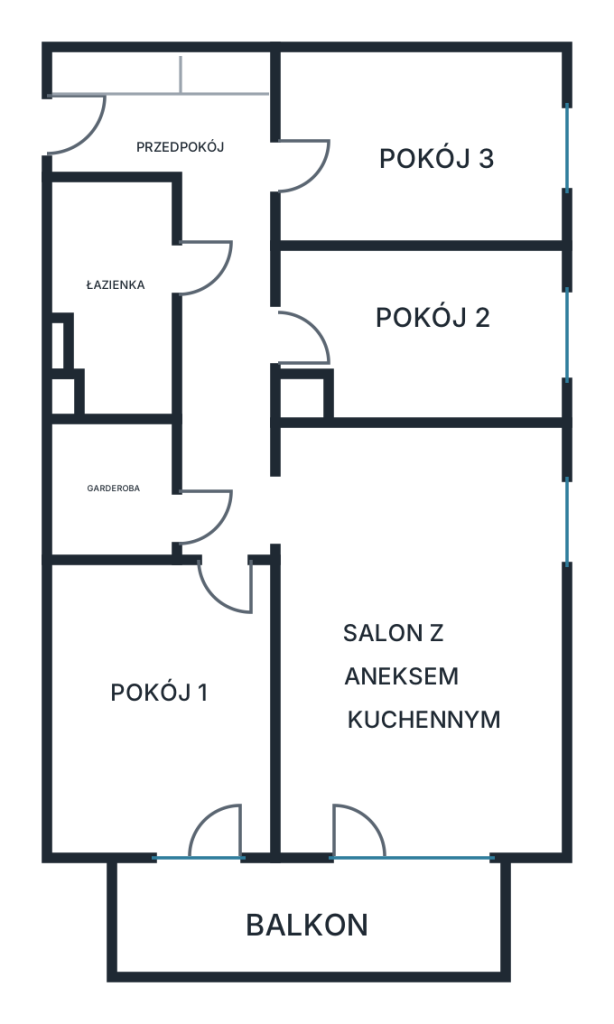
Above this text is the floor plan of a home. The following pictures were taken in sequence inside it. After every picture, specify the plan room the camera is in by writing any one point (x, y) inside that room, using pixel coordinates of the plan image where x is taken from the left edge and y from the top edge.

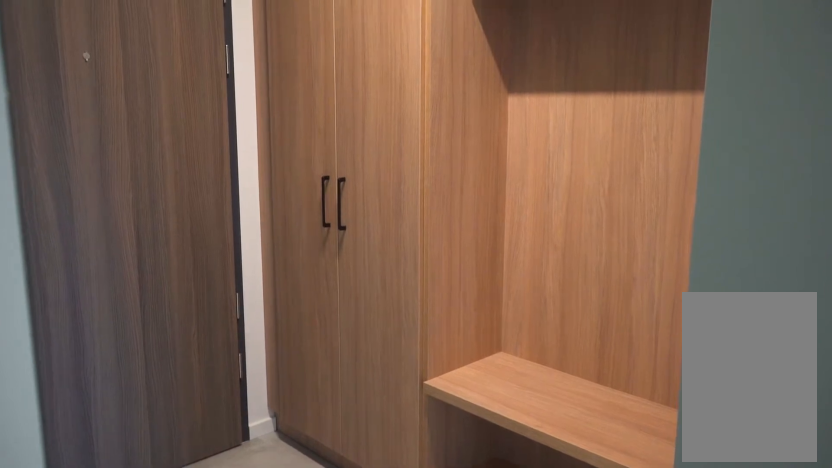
(203, 250)
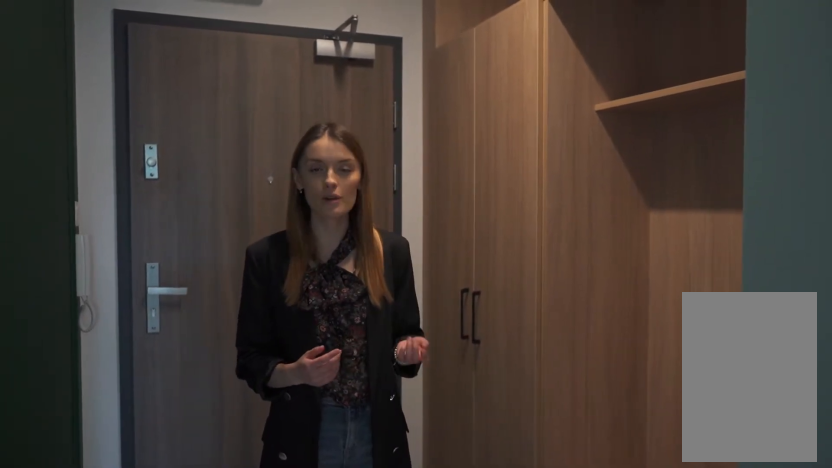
(202, 251)
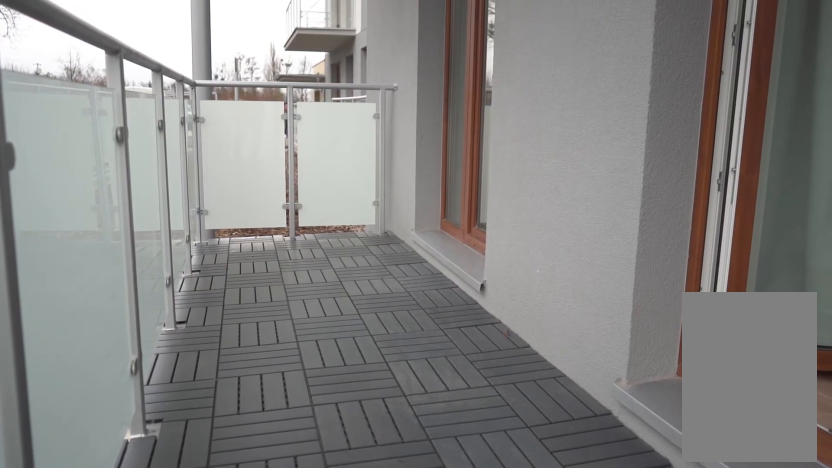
(309, 916)
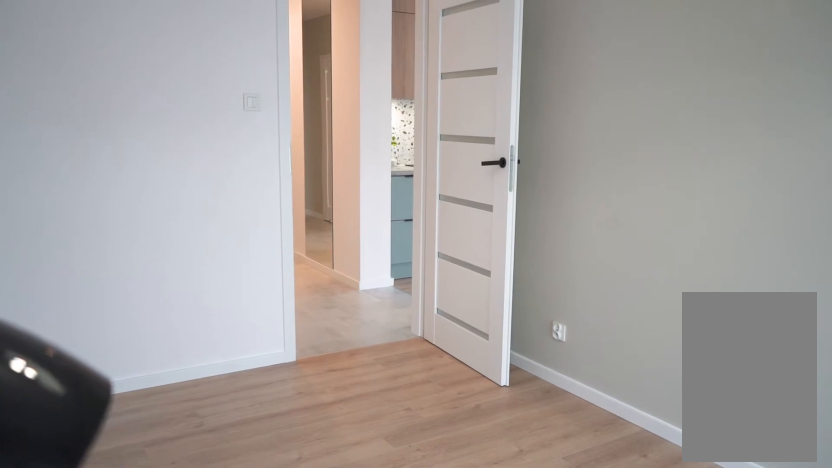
(158, 708)
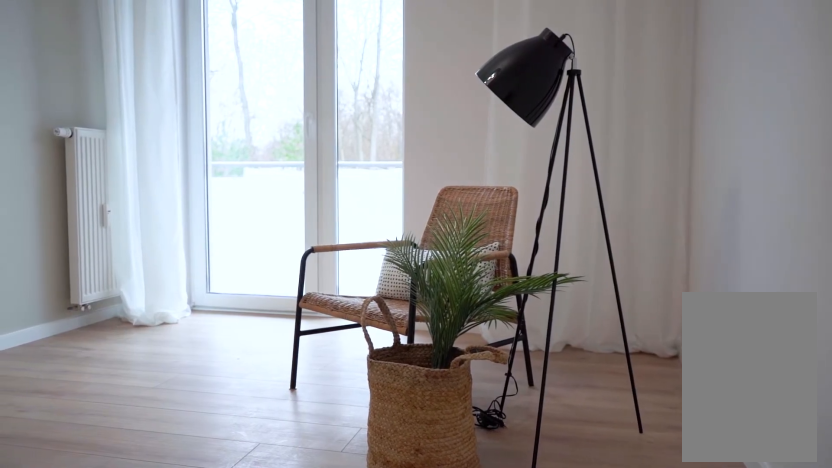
(157, 708)
